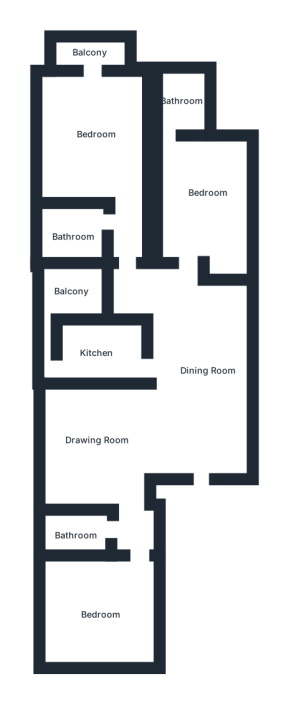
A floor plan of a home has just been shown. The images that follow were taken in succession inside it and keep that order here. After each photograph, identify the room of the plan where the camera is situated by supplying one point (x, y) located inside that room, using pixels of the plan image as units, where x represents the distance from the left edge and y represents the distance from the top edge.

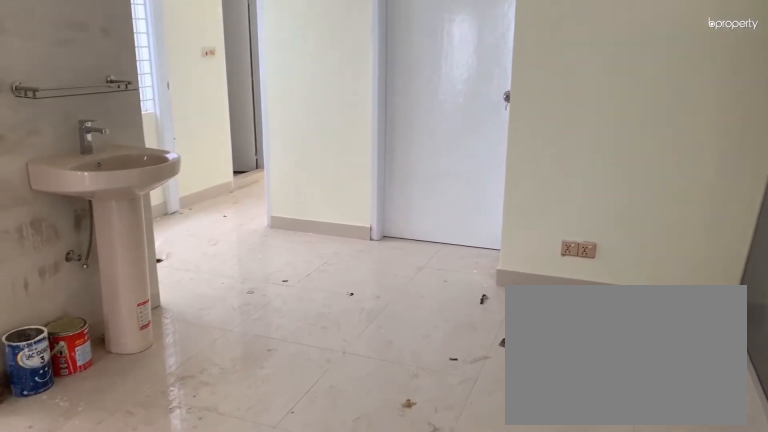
(198, 360)
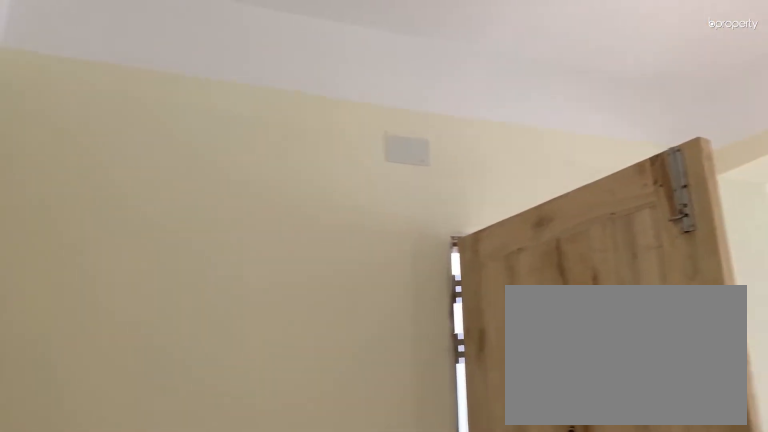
(198, 360)
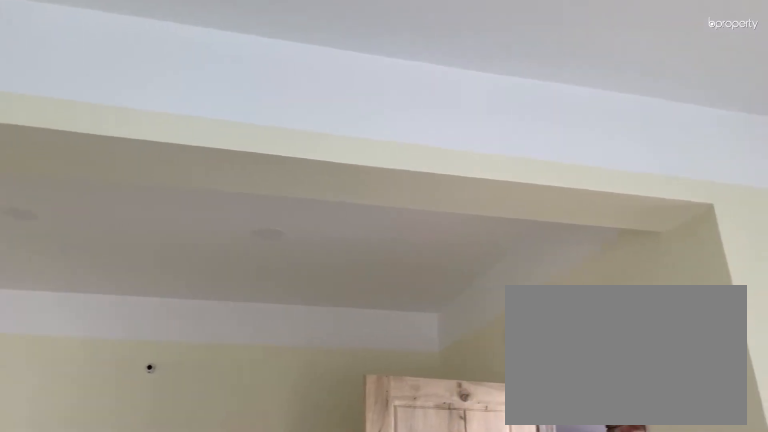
(91, 435)
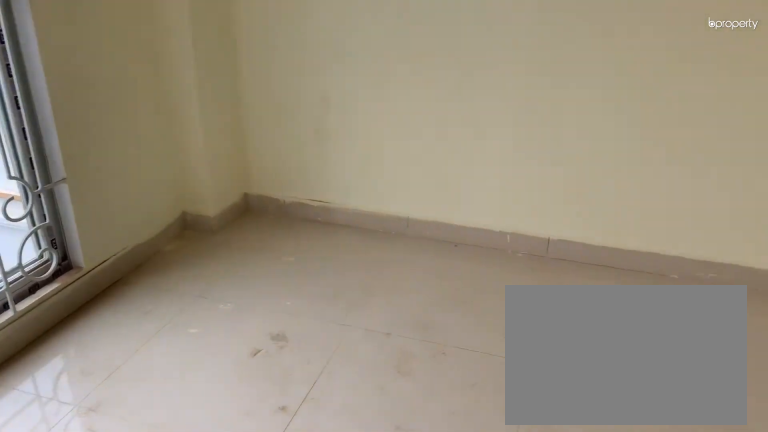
(99, 612)
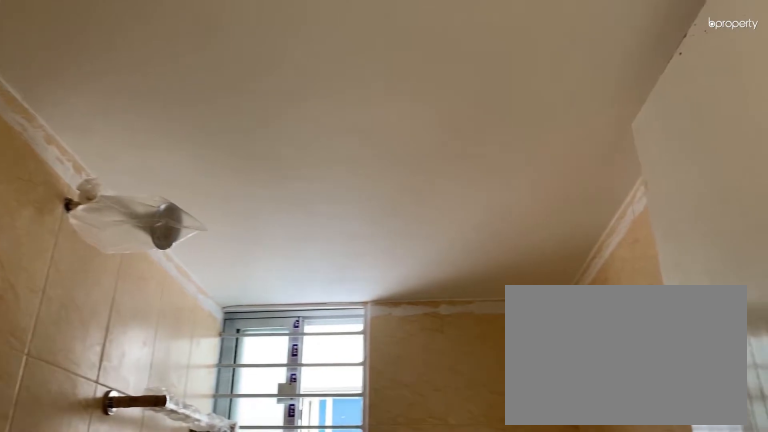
(81, 529)
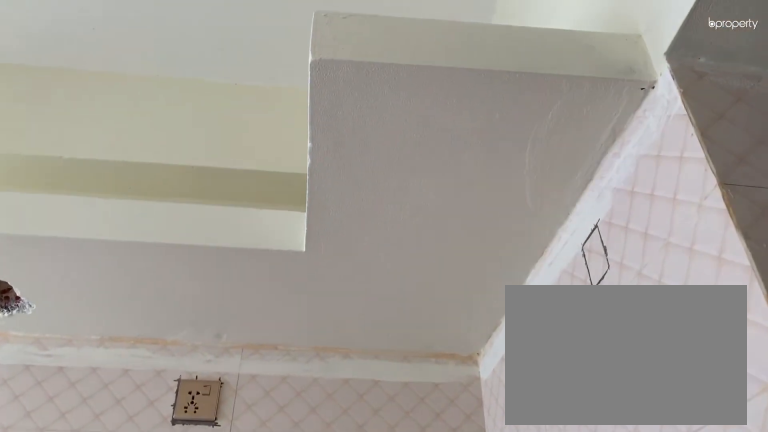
(100, 349)
